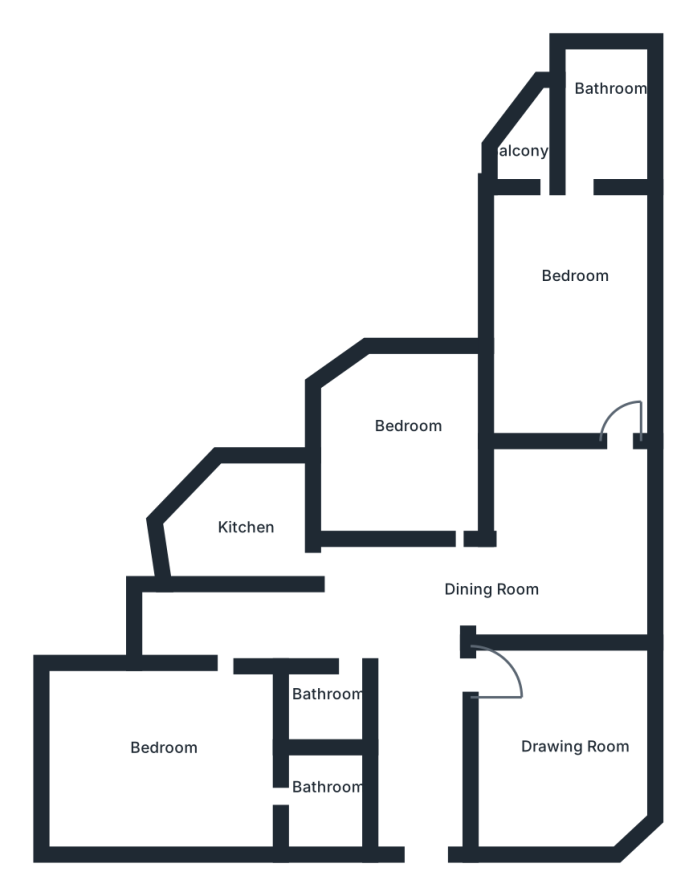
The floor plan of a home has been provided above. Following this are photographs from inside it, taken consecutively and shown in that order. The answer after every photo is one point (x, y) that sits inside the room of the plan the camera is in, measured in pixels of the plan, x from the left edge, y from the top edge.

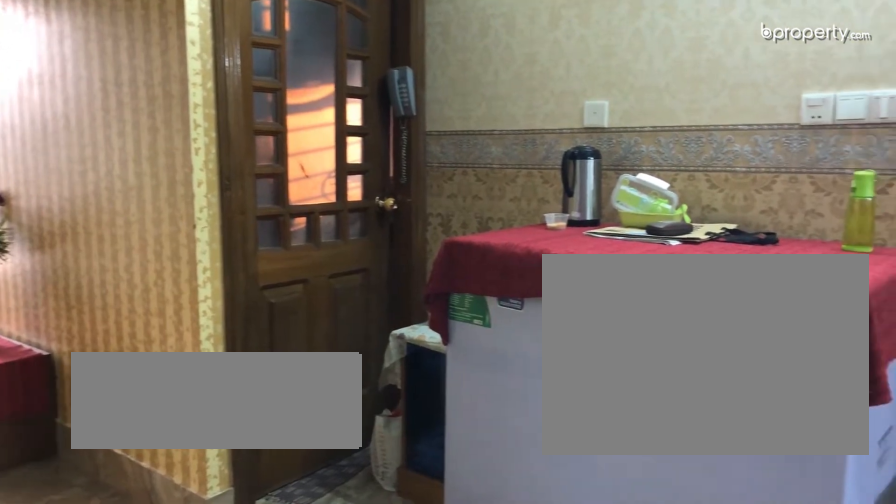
(402, 606)
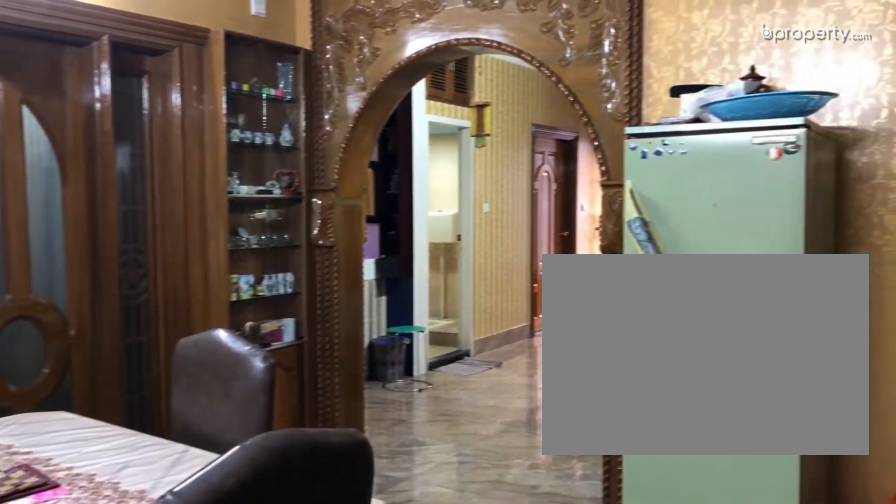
(568, 570)
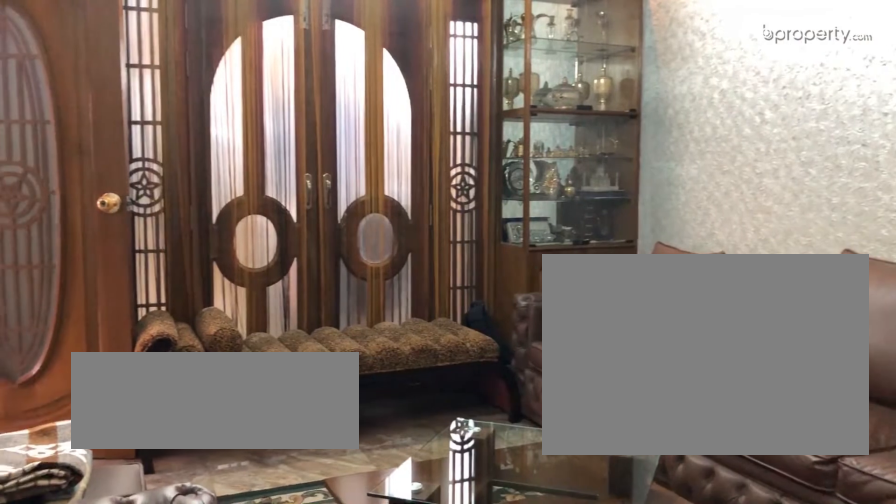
(573, 749)
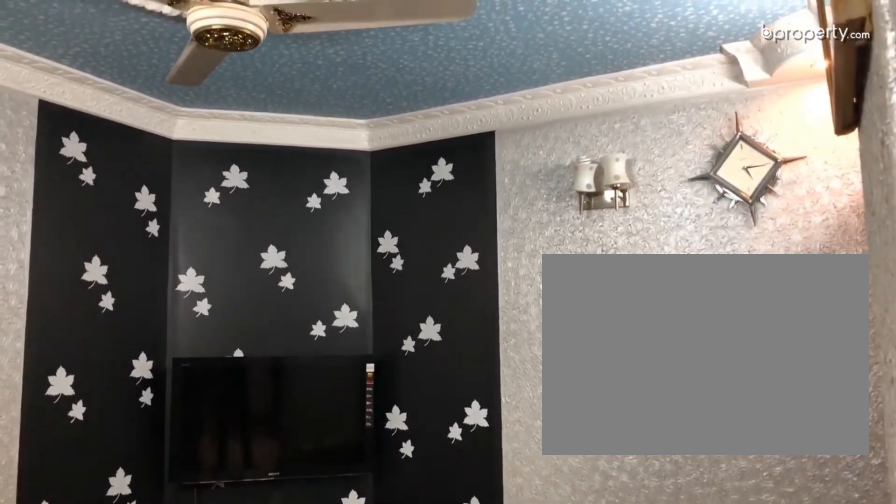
(571, 748)
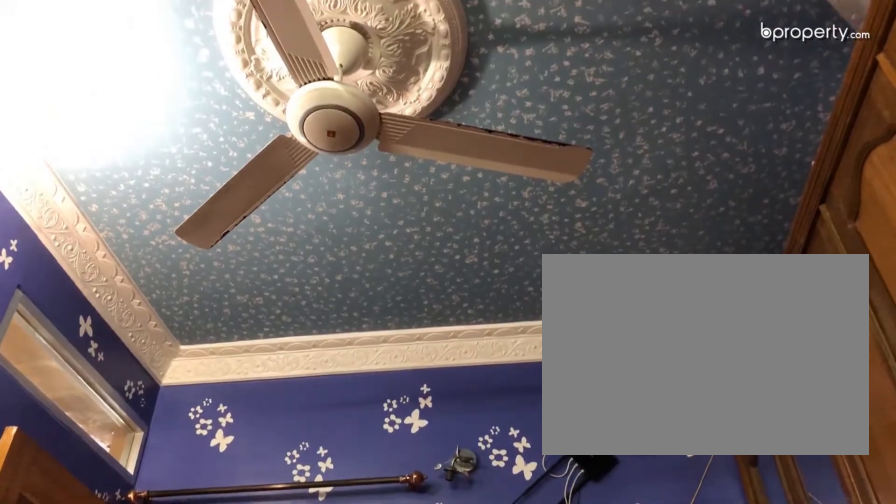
(414, 450)
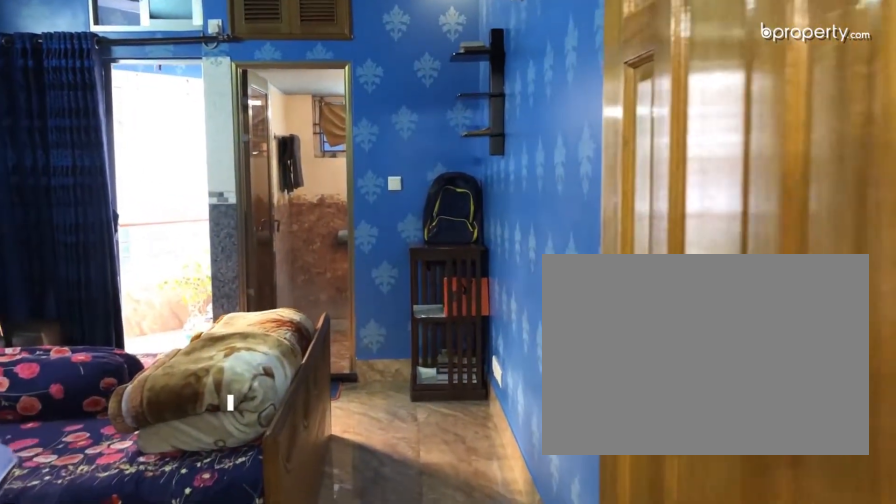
(600, 332)
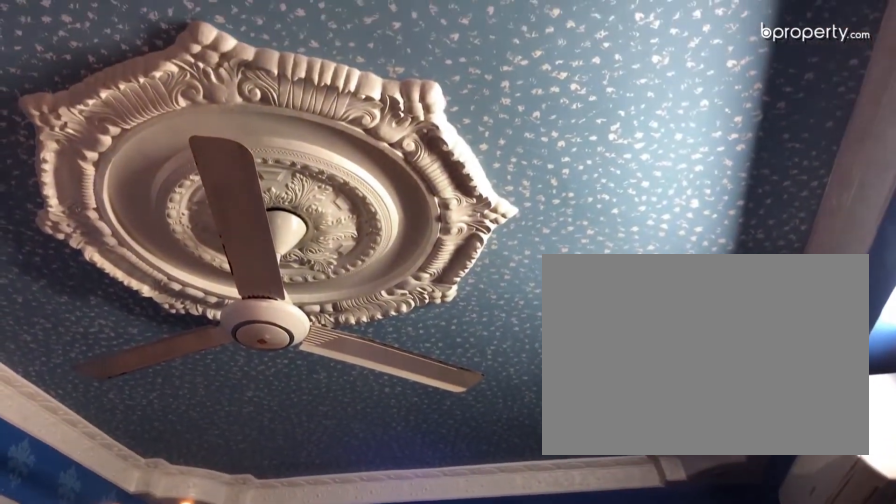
(592, 283)
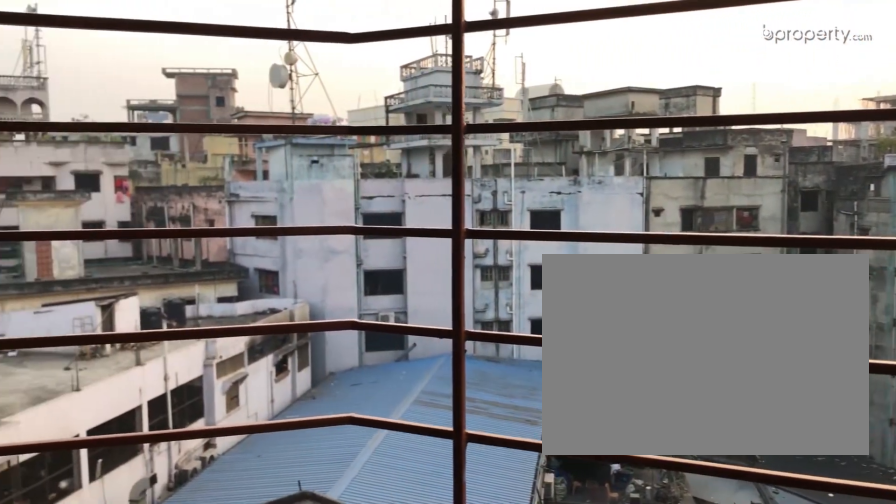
(536, 150)
